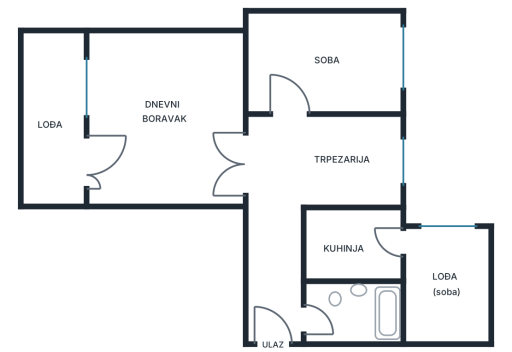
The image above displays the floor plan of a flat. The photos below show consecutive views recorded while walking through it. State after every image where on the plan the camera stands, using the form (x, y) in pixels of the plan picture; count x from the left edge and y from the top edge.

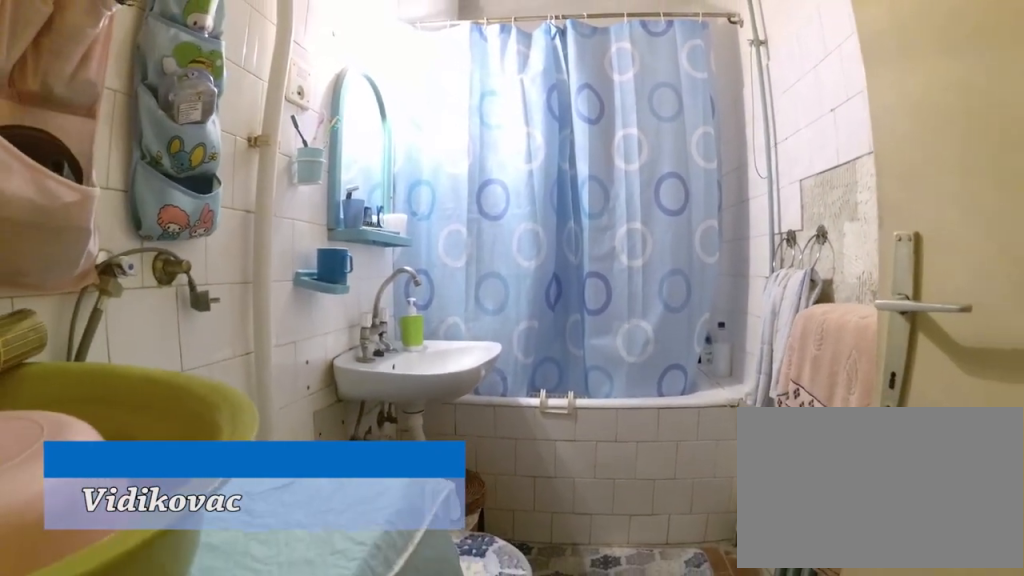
(303, 317)
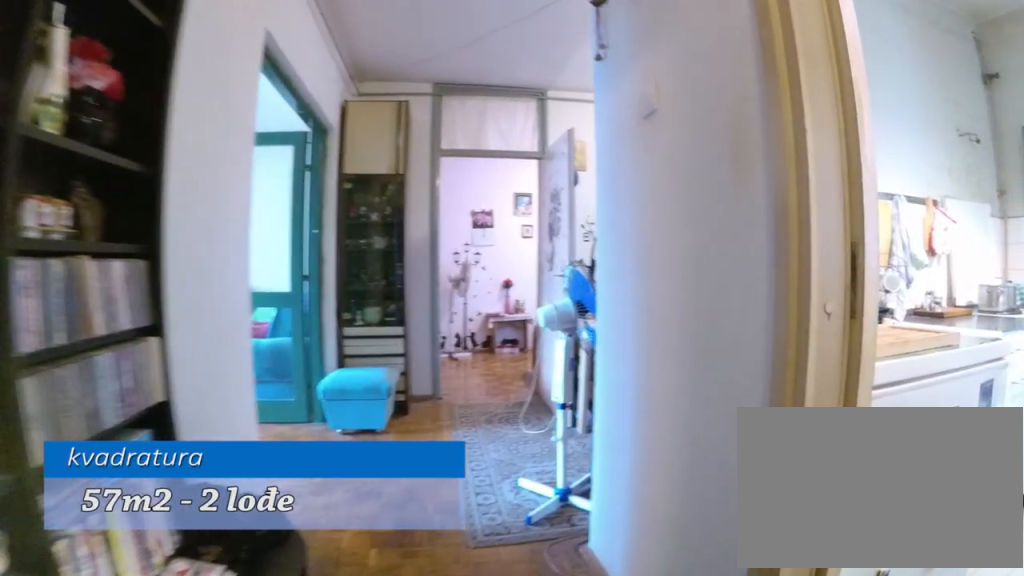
(275, 269)
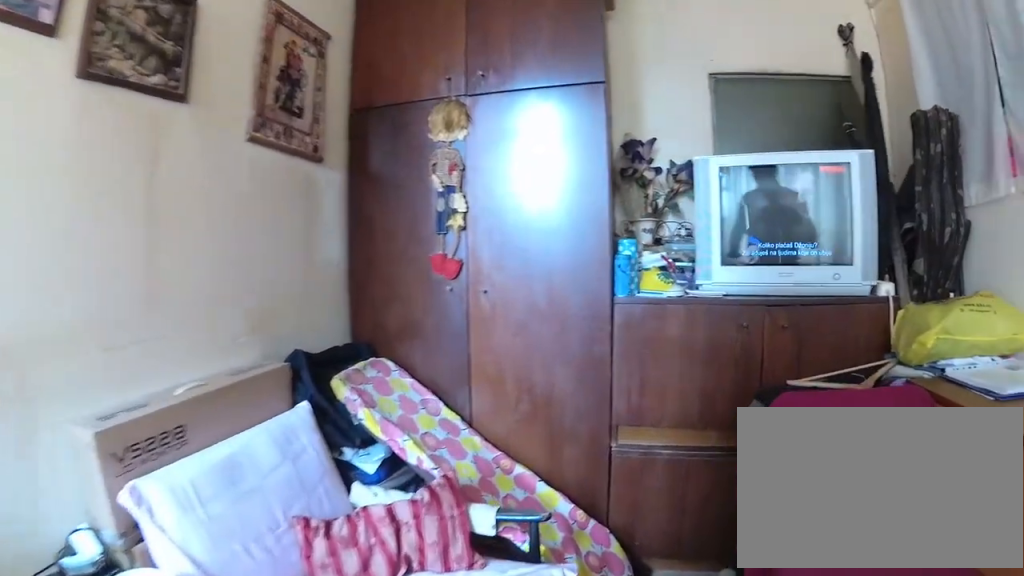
(447, 254)
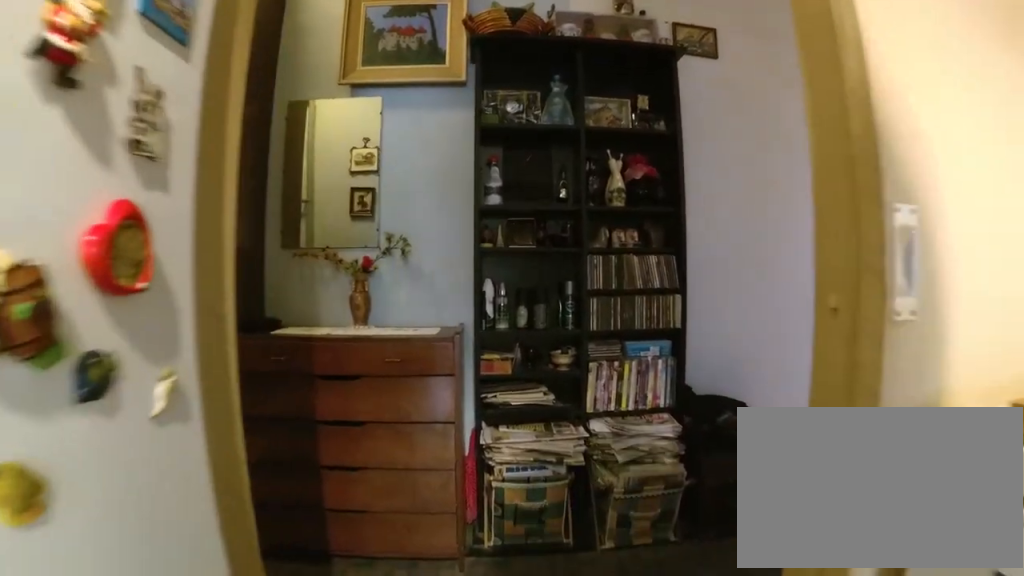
(352, 247)
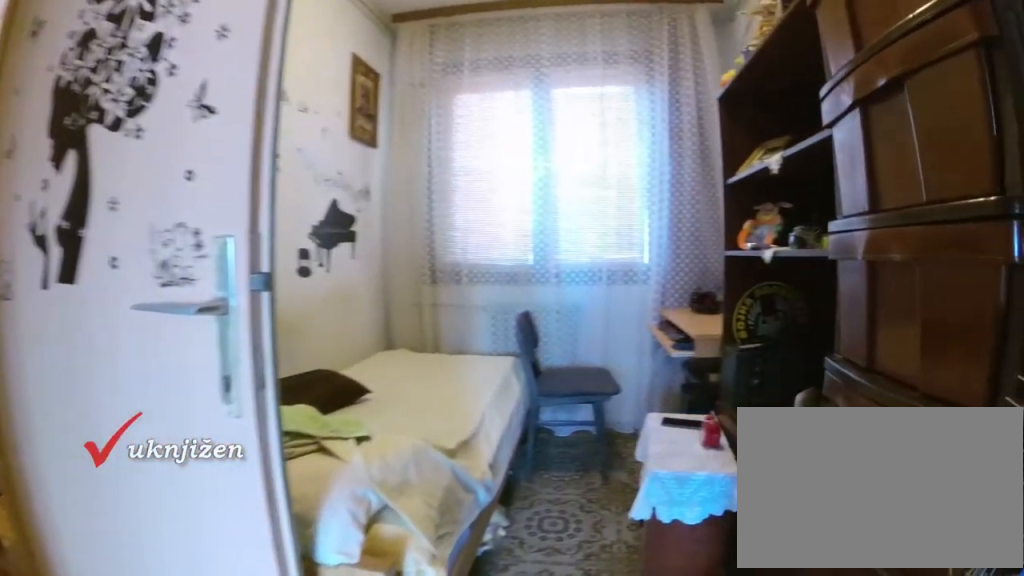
(275, 184)
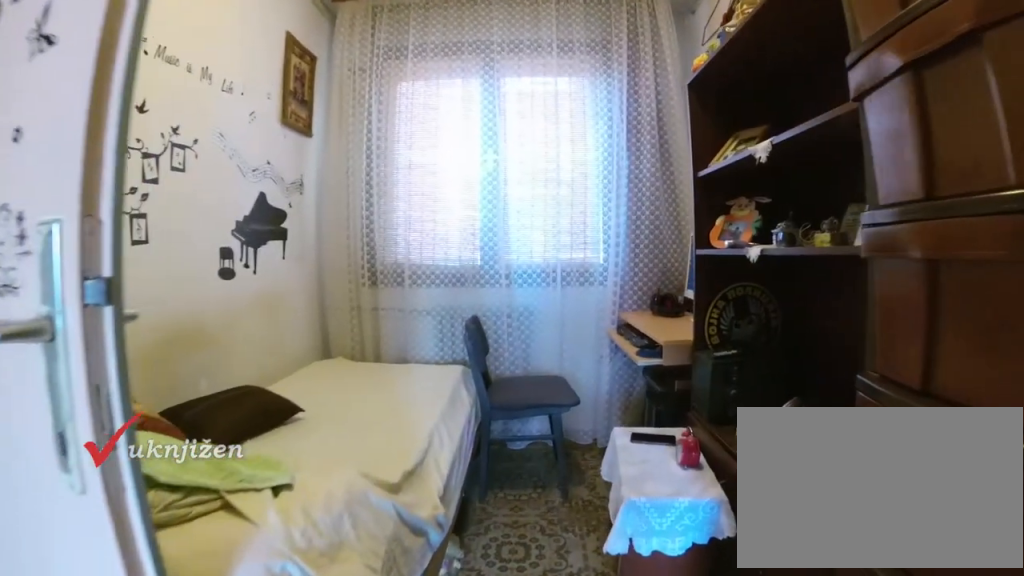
(276, 174)
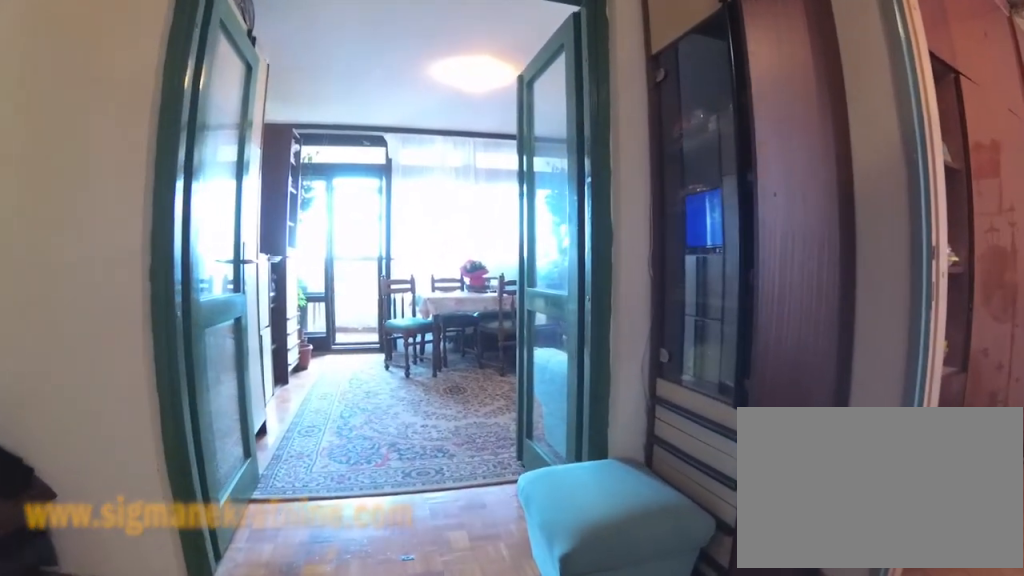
(318, 161)
